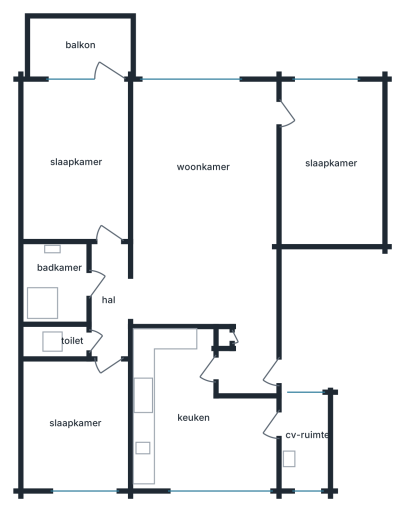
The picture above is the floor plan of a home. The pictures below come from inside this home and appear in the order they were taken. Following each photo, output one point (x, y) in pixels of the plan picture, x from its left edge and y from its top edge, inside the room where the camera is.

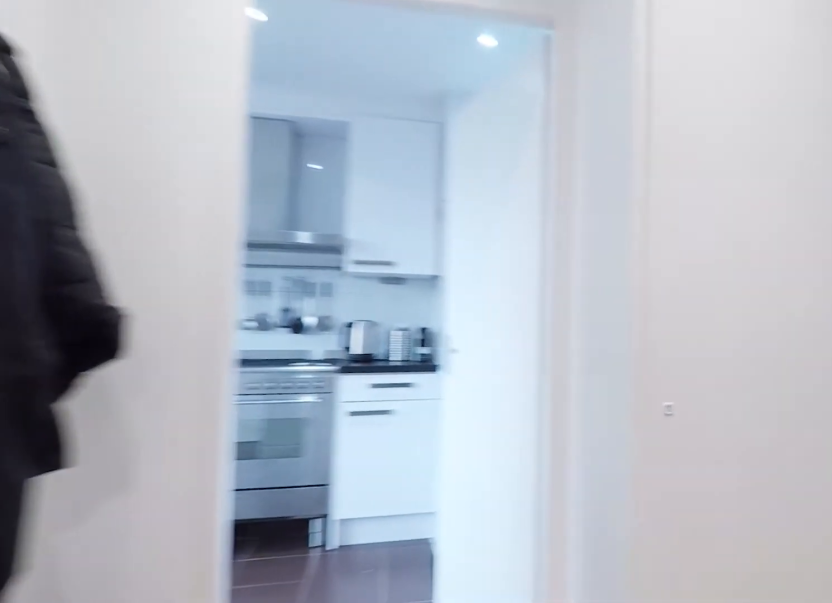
(208, 218)
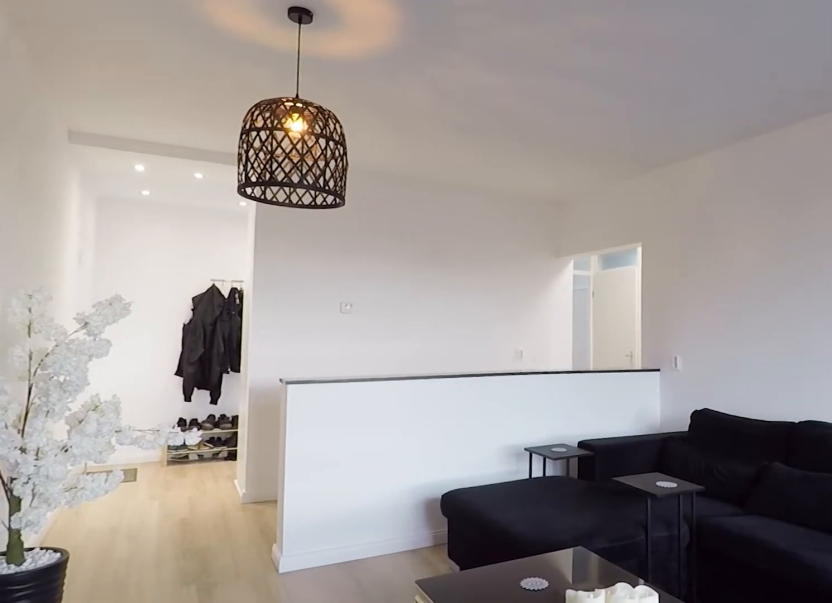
(208, 218)
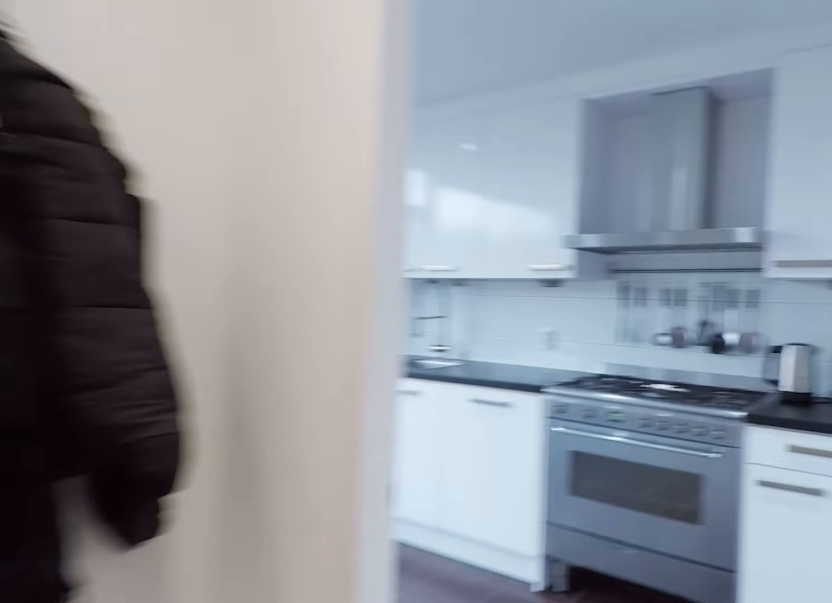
(209, 218)
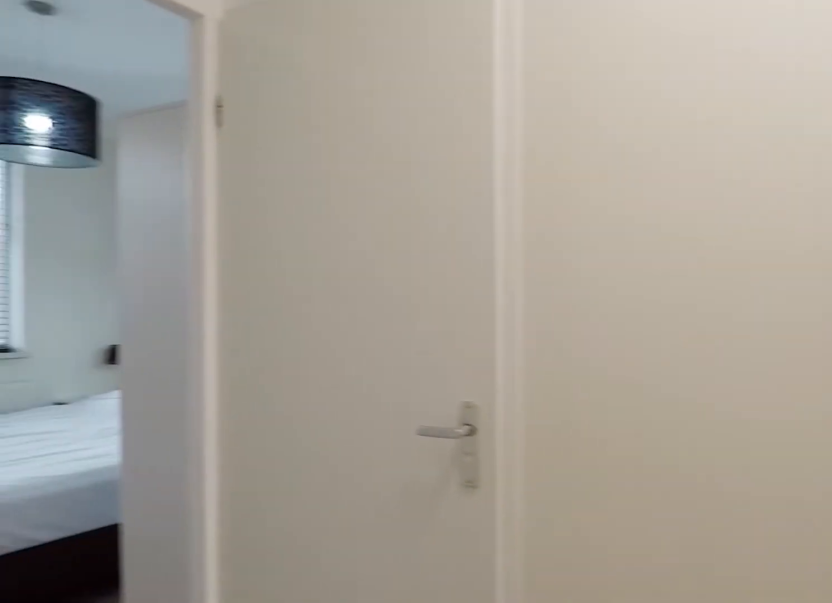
(108, 300)
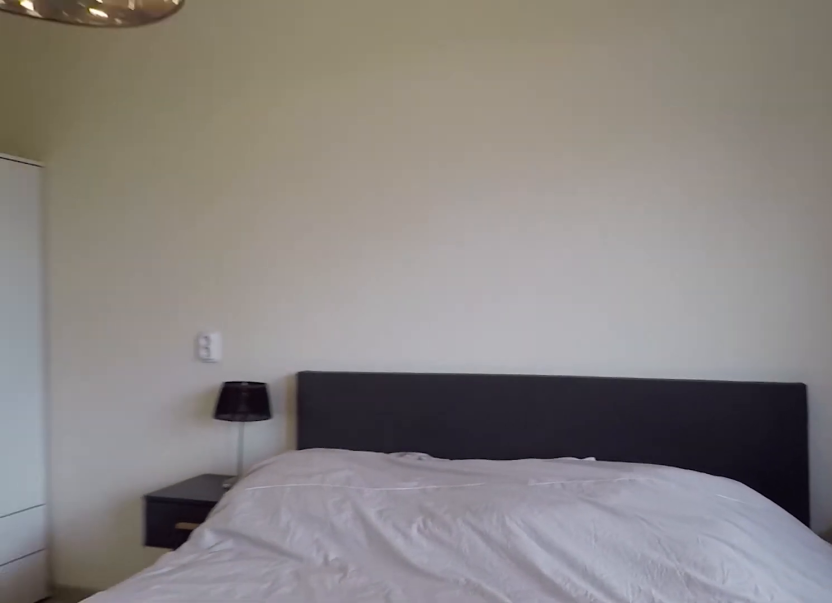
(76, 162)
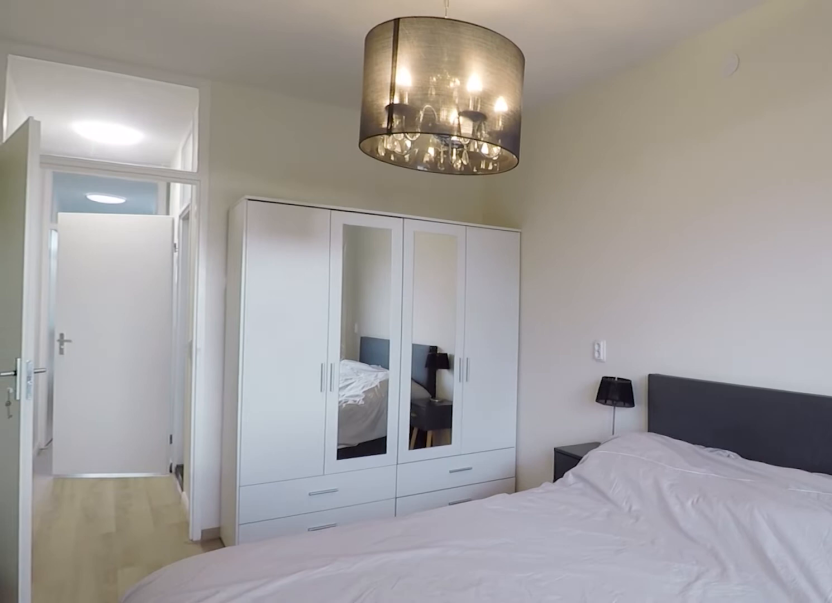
(76, 162)
